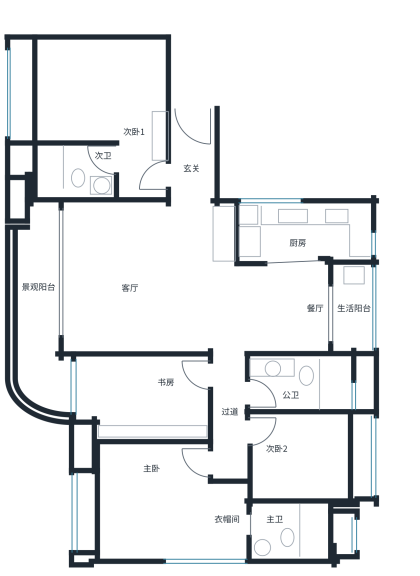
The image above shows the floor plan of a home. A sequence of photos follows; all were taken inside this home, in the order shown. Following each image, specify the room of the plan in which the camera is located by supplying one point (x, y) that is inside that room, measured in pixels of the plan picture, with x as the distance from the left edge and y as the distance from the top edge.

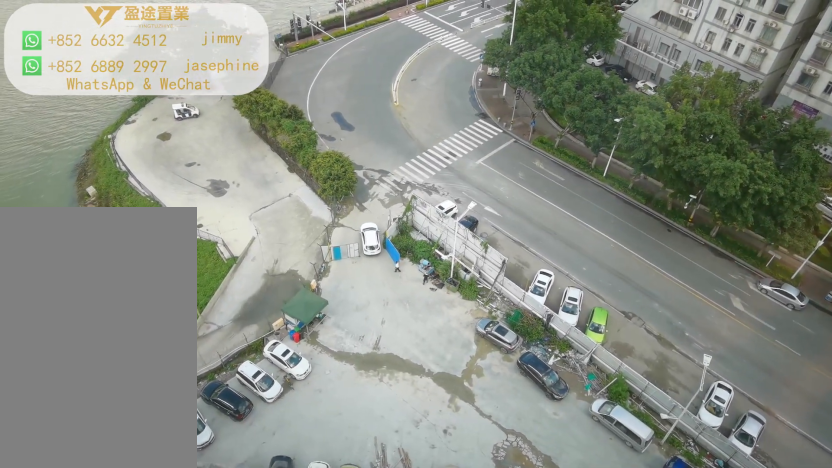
(34, 312)
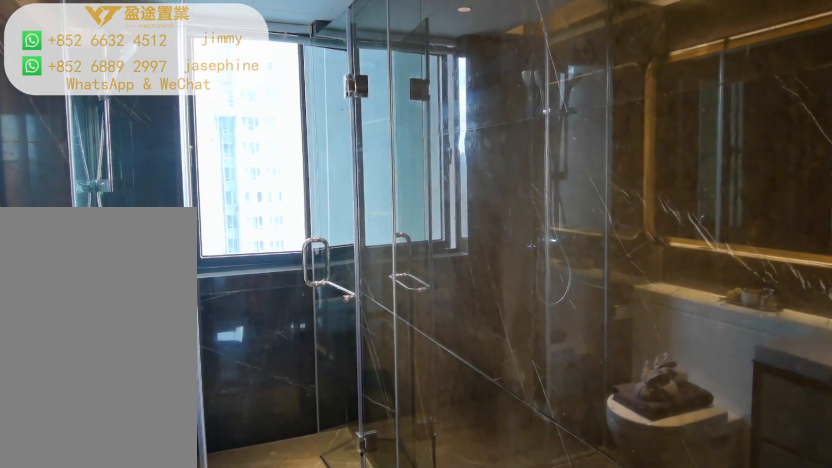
(300, 385)
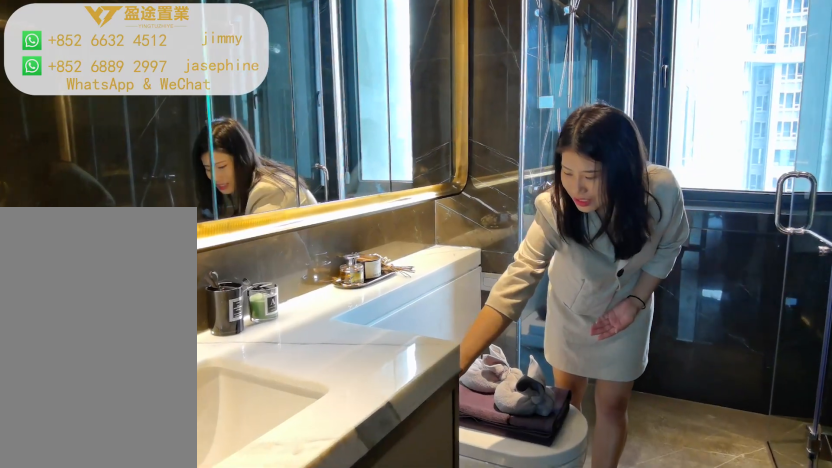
(300, 385)
